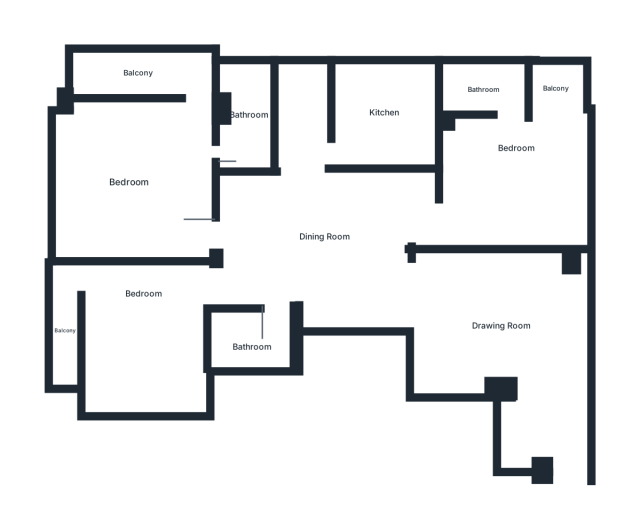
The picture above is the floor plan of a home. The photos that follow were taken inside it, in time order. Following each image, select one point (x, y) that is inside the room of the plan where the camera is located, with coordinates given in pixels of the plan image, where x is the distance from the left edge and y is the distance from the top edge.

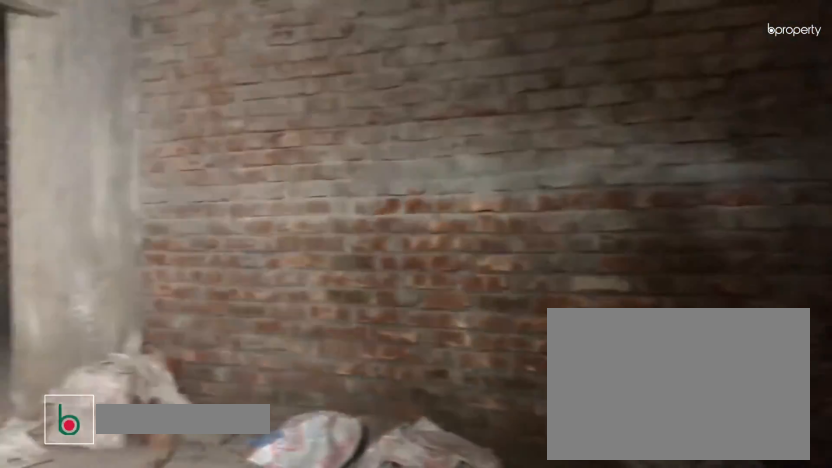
(508, 326)
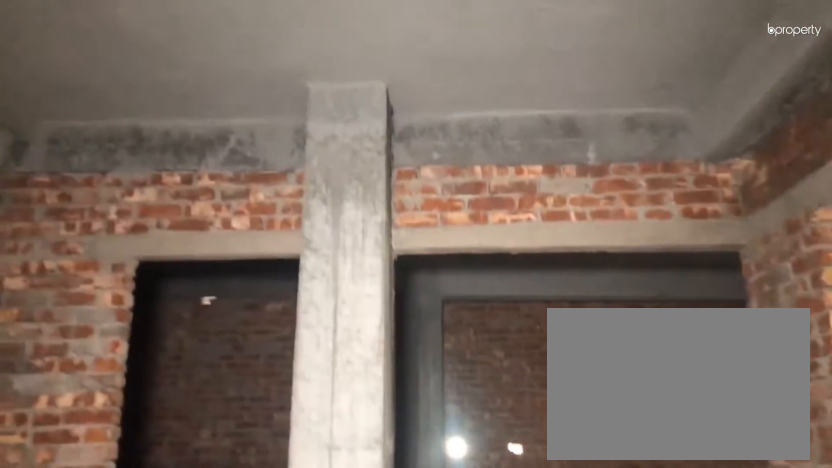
(325, 233)
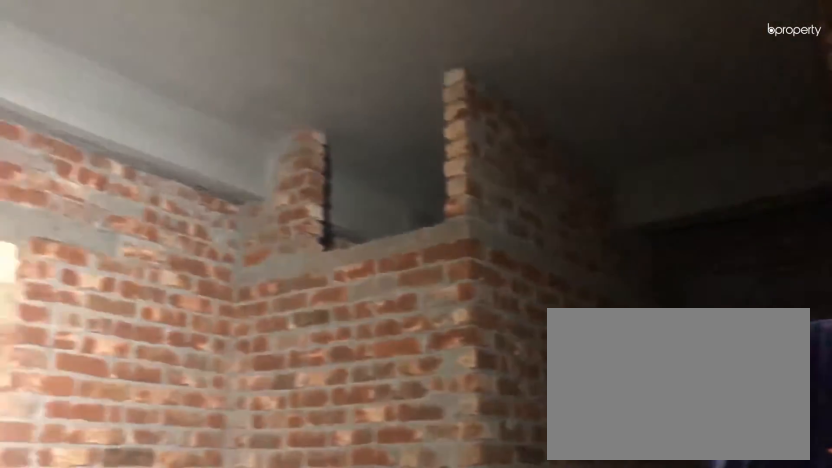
(325, 233)
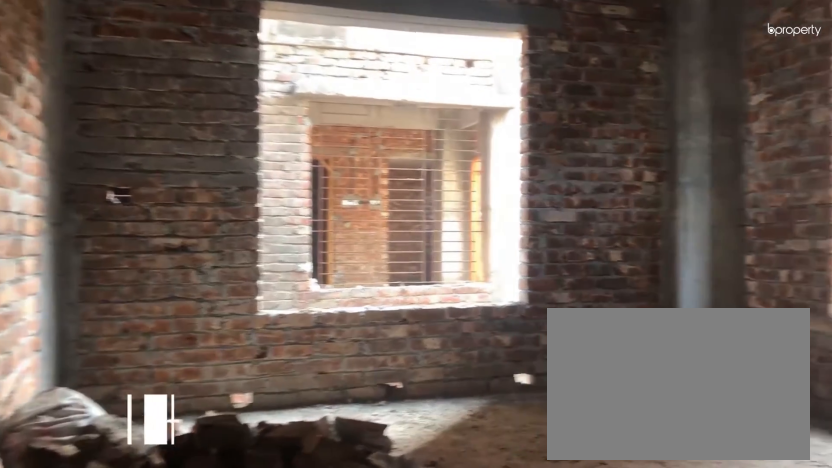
(129, 180)
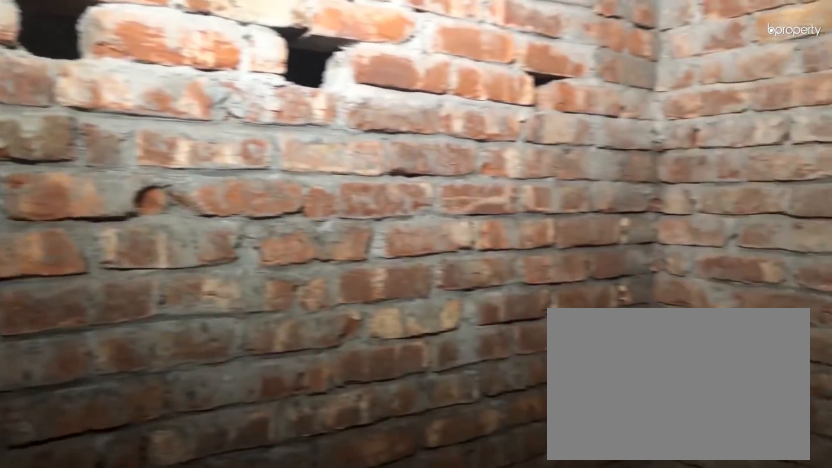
(251, 346)
